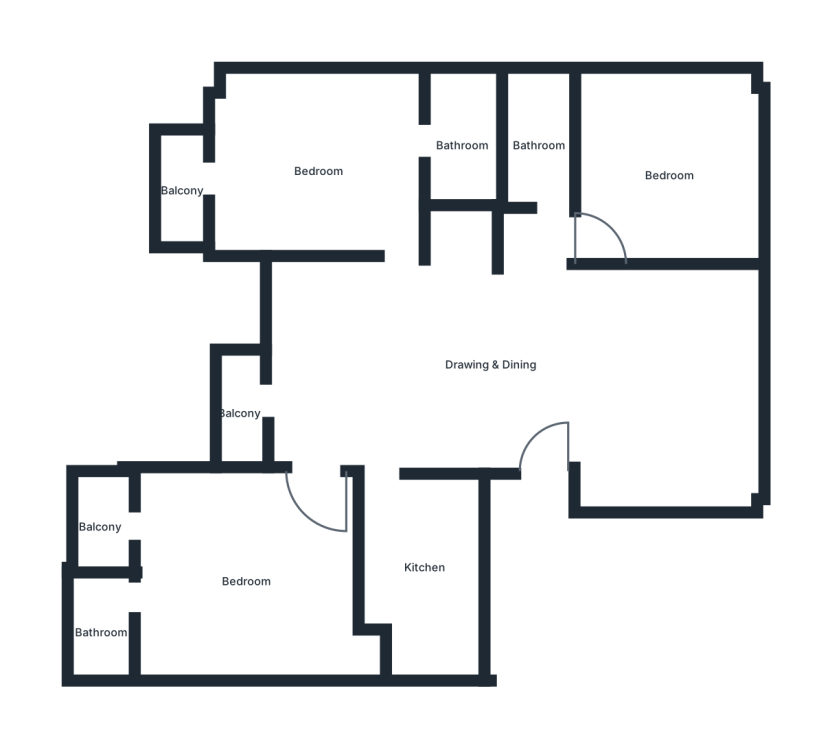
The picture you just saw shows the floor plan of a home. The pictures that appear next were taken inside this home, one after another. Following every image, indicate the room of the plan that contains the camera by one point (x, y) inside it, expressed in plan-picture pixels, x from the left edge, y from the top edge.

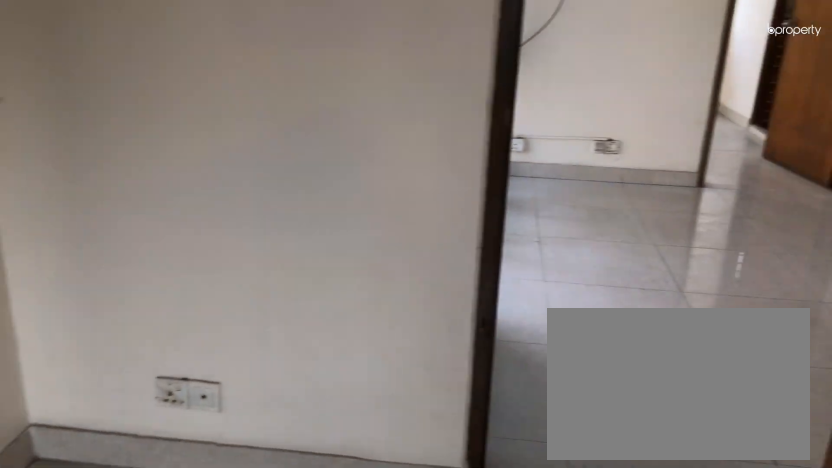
(247, 583)
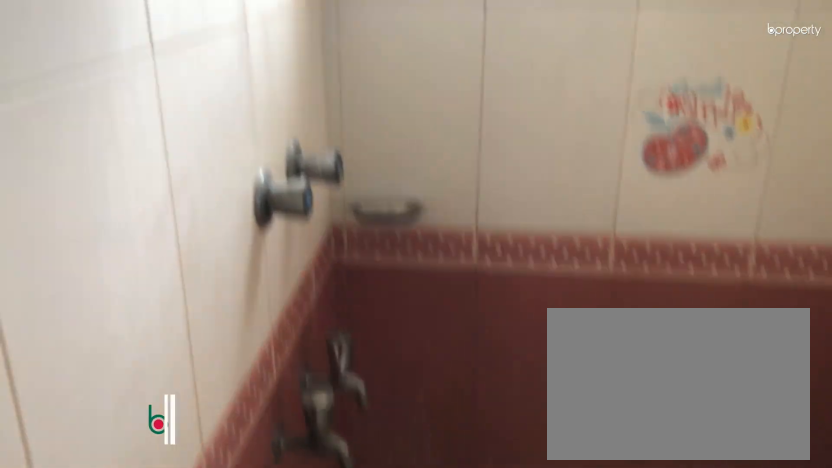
(101, 631)
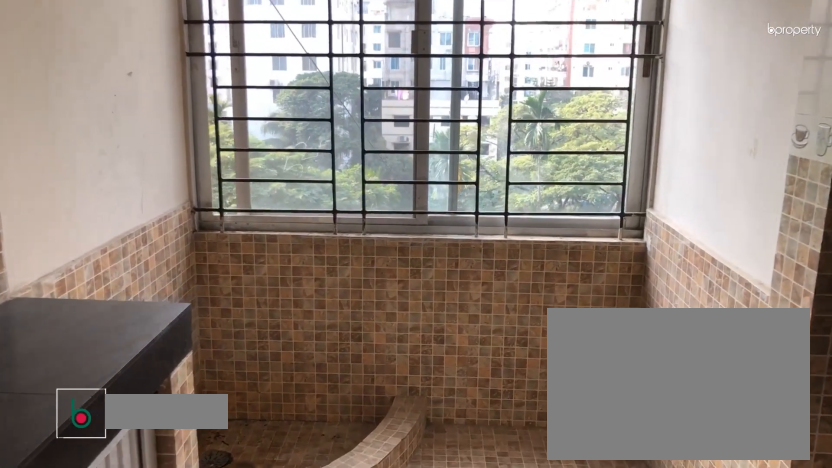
(423, 567)
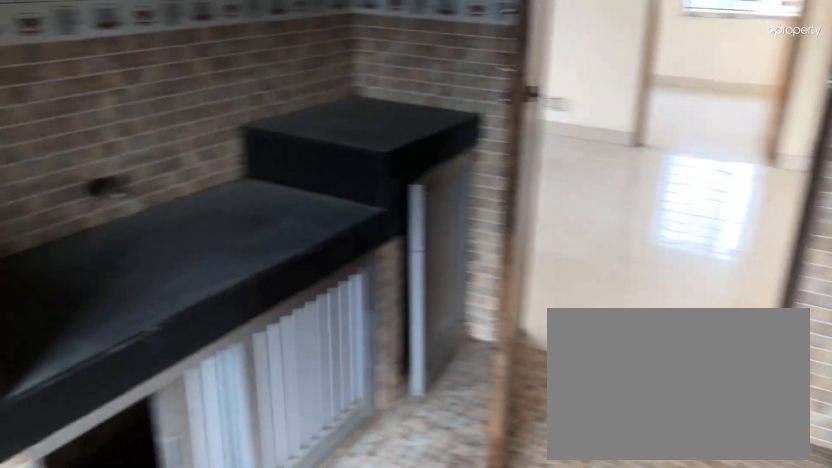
(423, 567)
